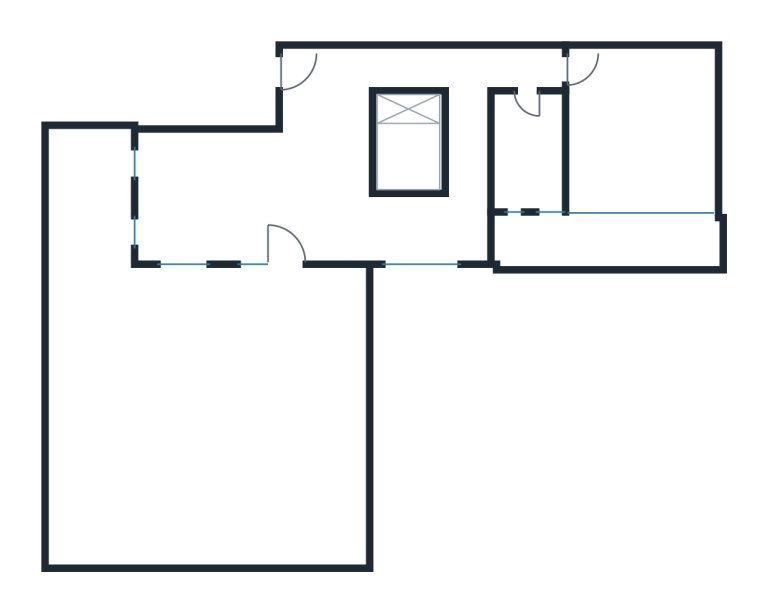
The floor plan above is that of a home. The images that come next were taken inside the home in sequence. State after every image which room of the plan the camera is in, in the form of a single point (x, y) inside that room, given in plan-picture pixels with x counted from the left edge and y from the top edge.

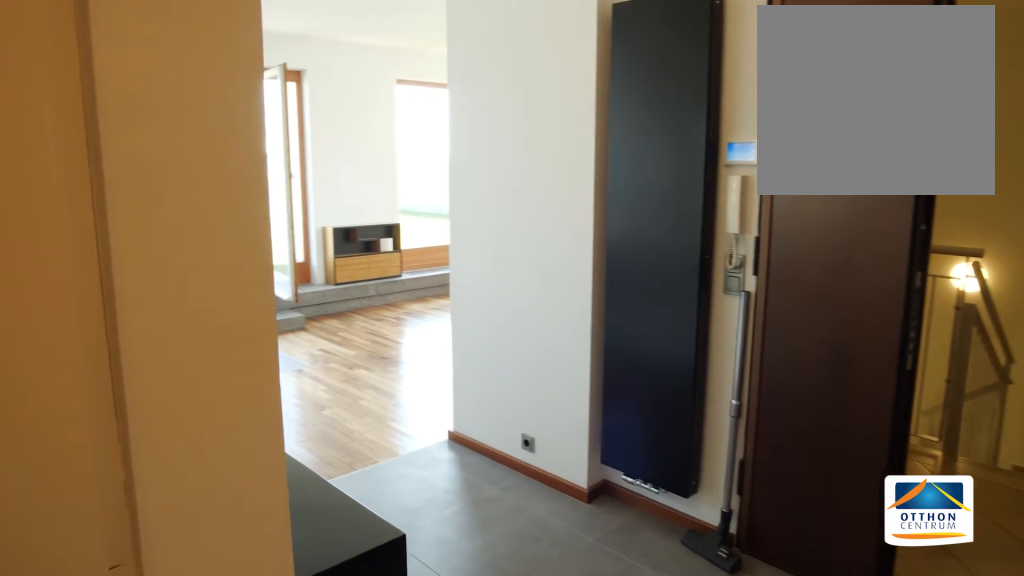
(325, 77)
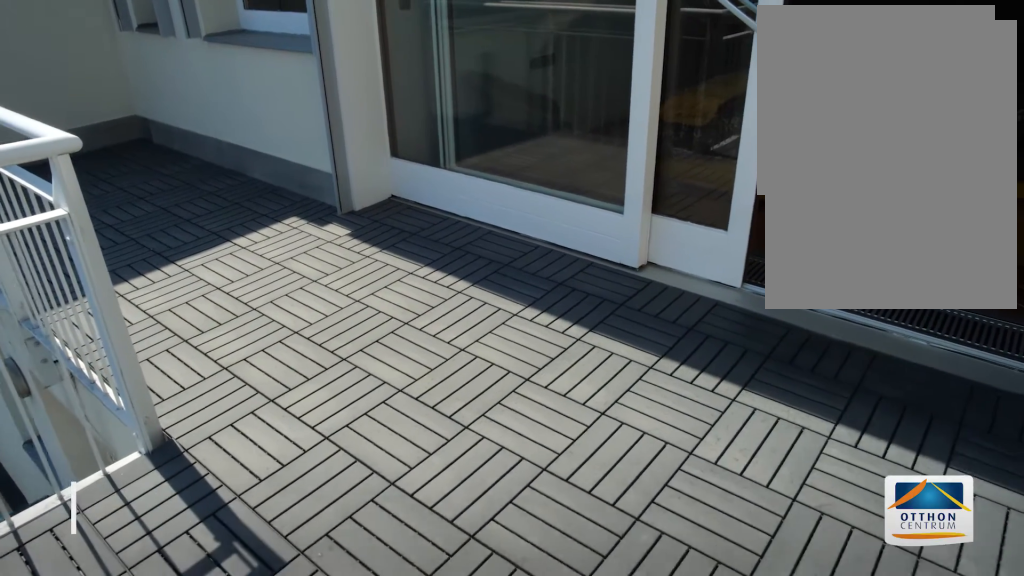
(643, 245)
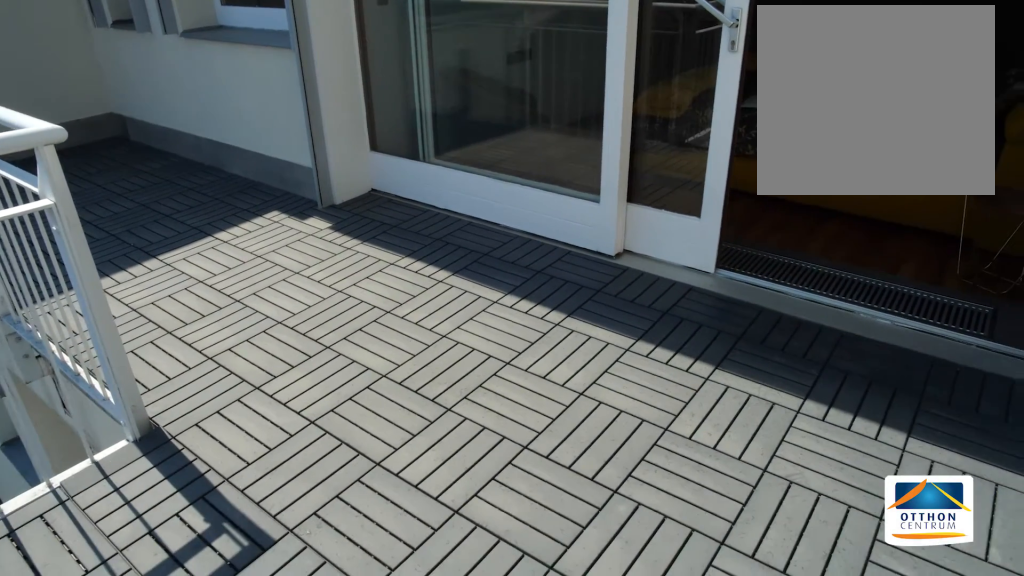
(643, 245)
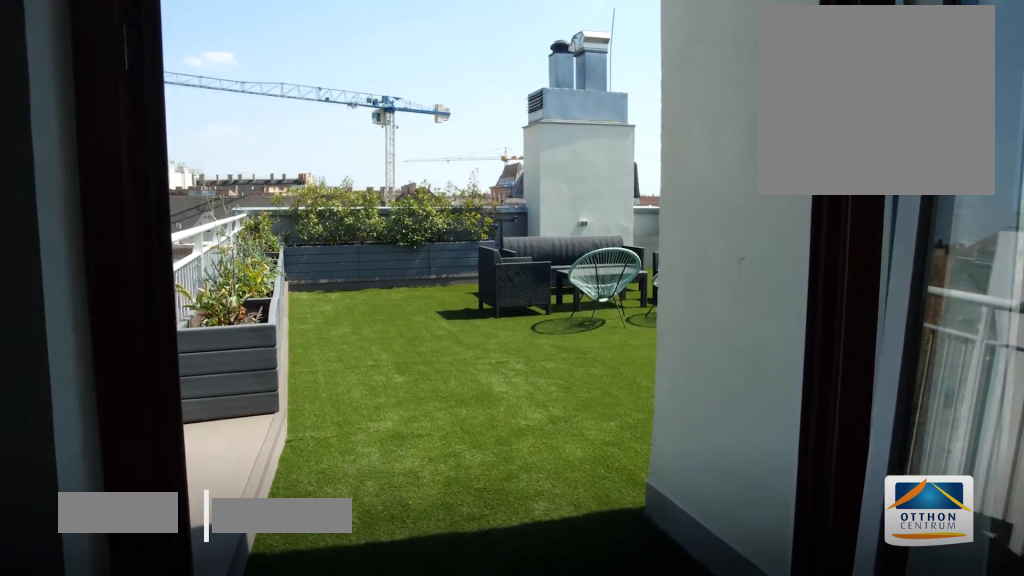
(188, 431)
